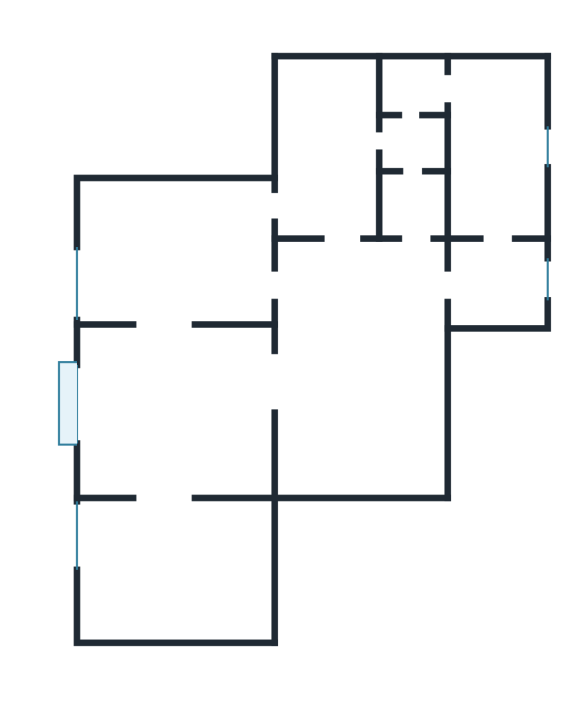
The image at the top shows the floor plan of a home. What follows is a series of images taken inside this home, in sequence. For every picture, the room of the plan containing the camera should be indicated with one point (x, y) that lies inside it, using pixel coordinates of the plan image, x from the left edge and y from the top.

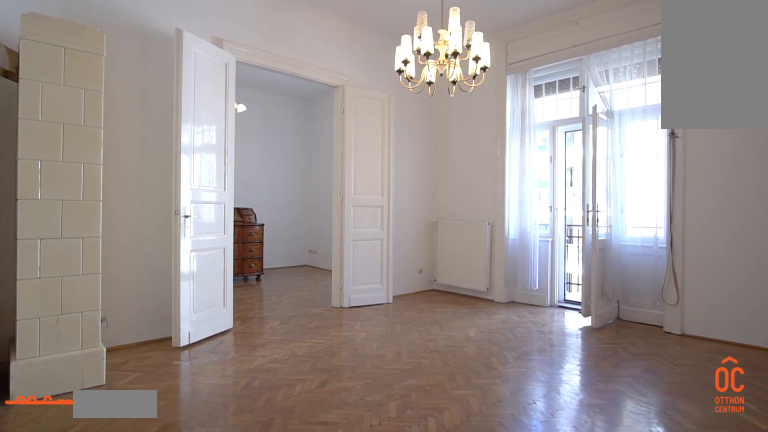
(172, 413)
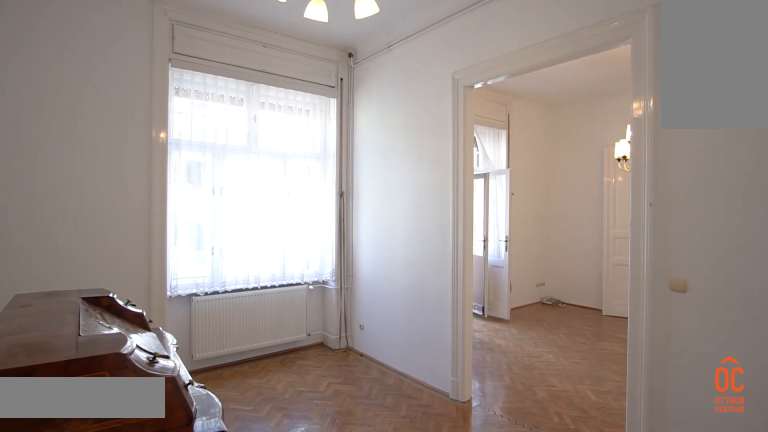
(170, 570)
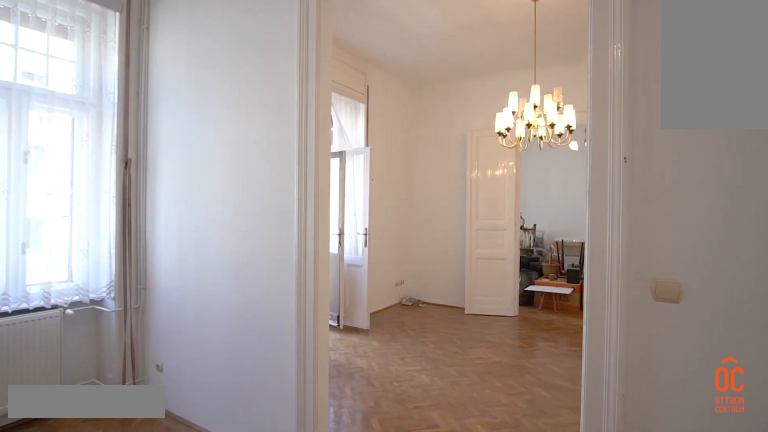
(170, 570)
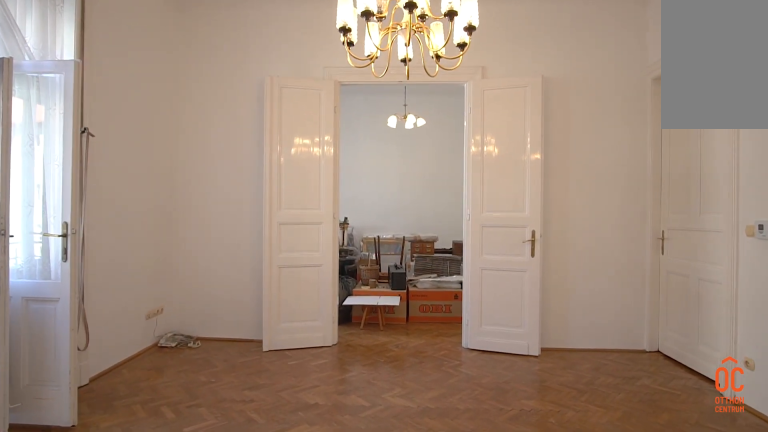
(172, 424)
